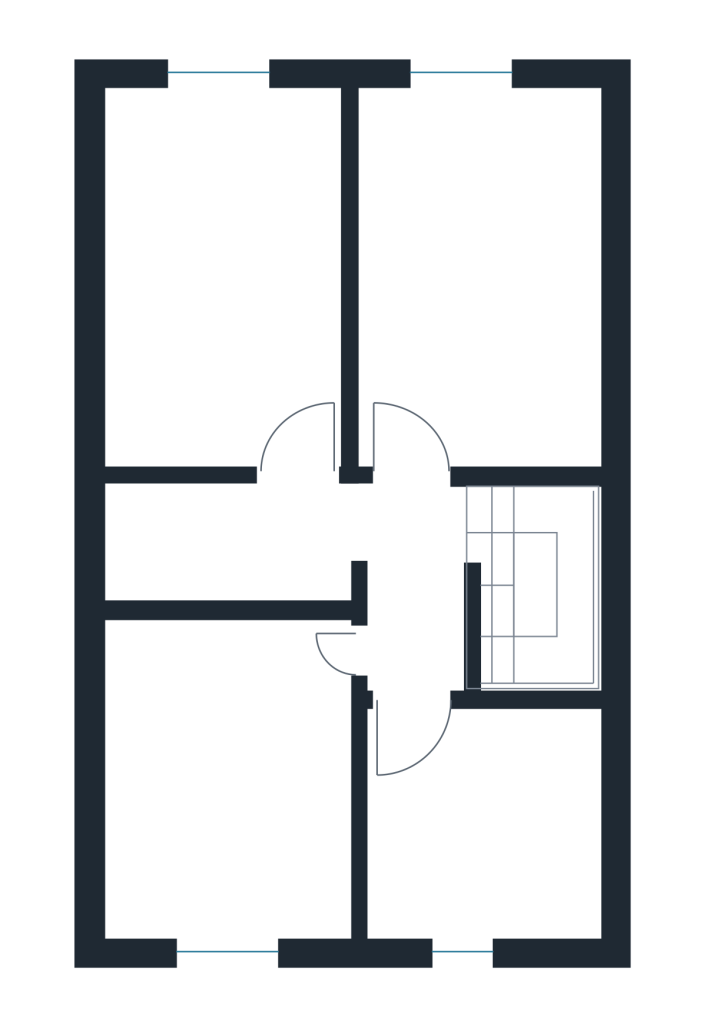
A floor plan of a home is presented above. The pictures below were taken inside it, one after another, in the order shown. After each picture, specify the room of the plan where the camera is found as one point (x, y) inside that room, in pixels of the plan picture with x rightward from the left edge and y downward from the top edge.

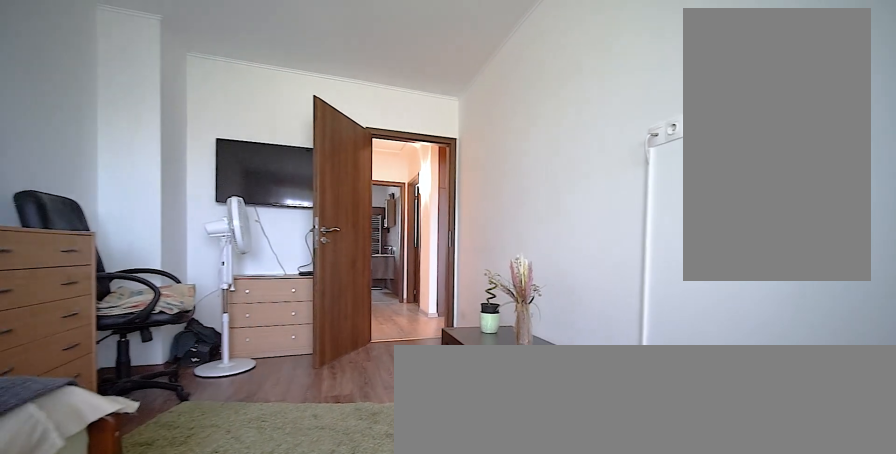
(486, 272)
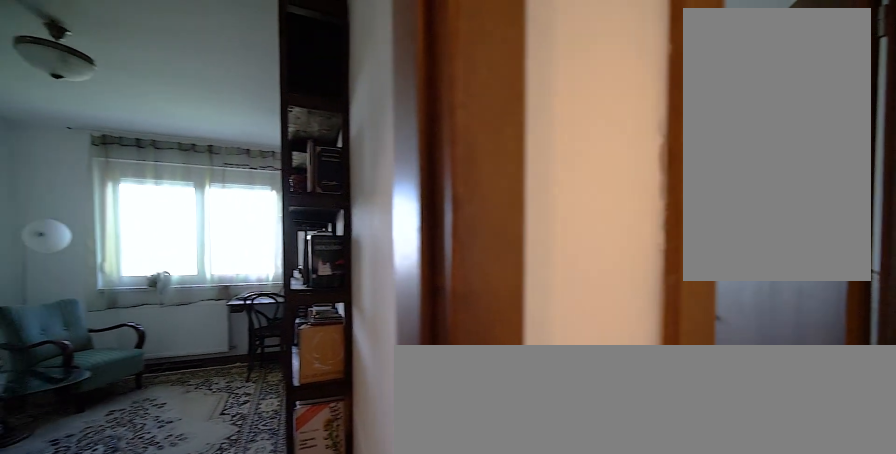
(220, 271)
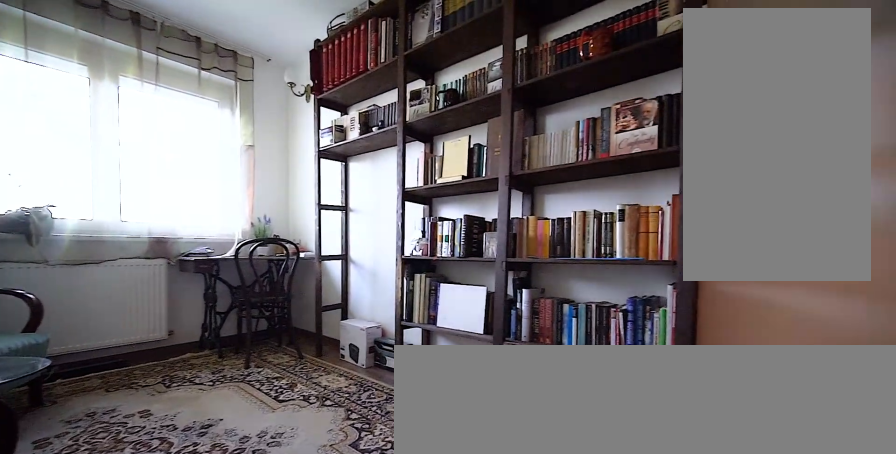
(220, 271)
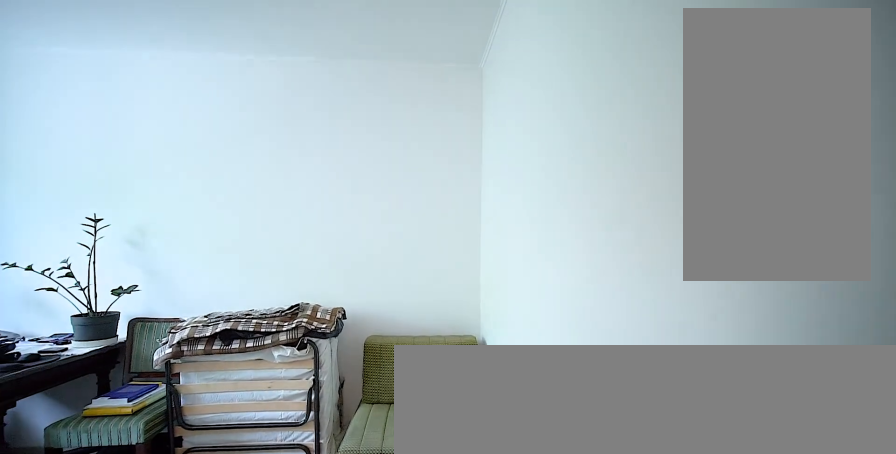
(220, 791)
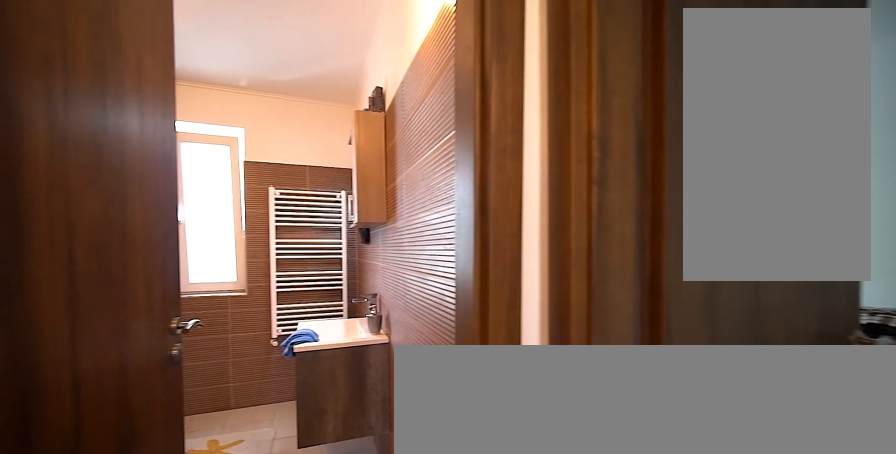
(485, 810)
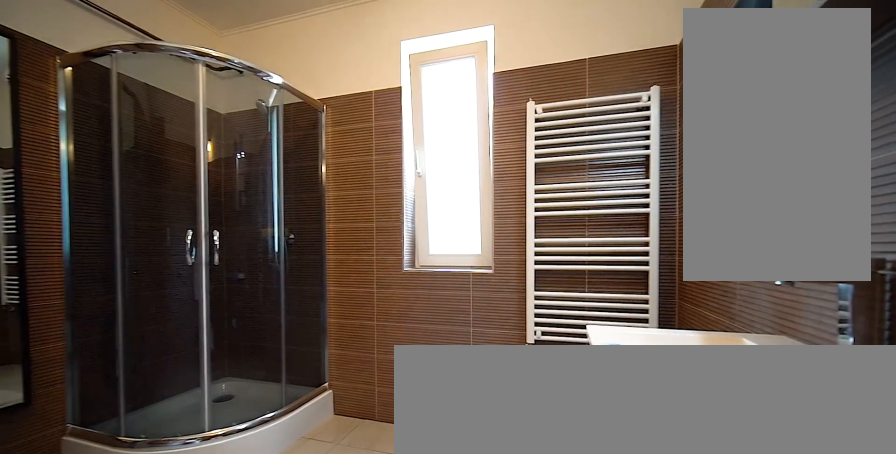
(485, 810)
